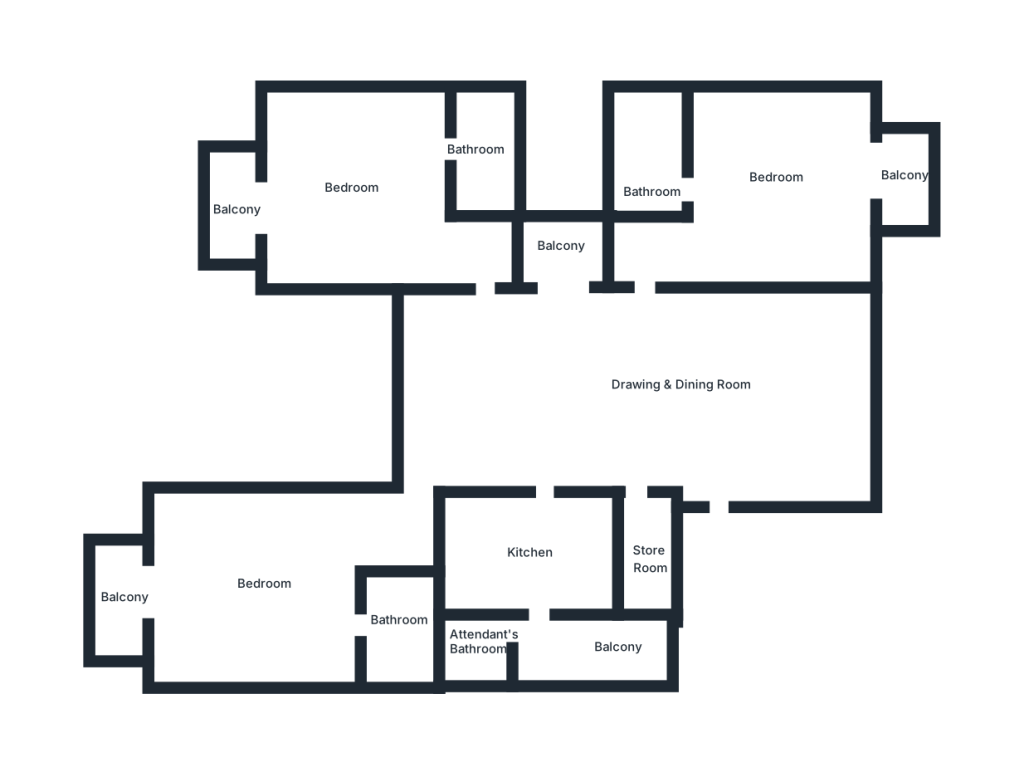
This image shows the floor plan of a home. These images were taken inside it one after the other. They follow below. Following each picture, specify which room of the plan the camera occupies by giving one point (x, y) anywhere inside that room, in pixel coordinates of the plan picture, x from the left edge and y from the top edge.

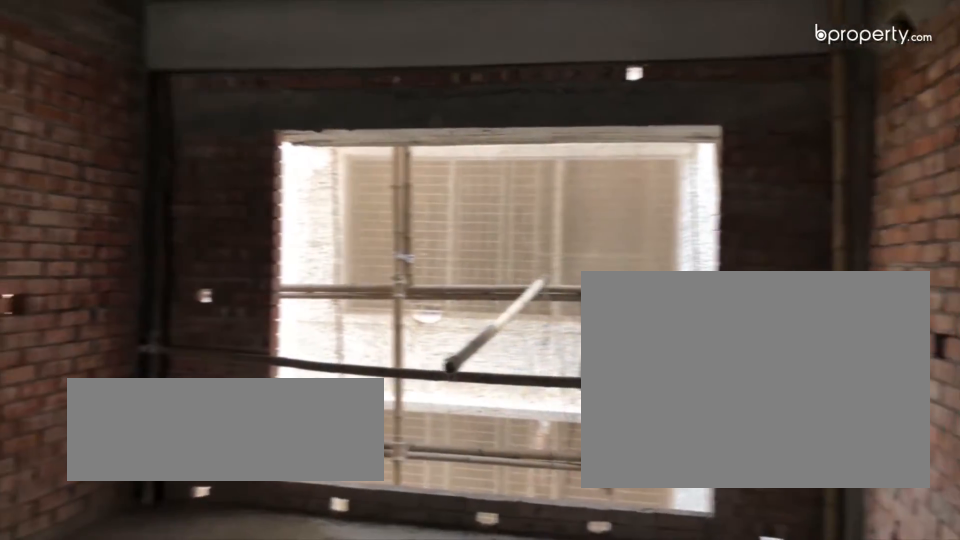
(708, 402)
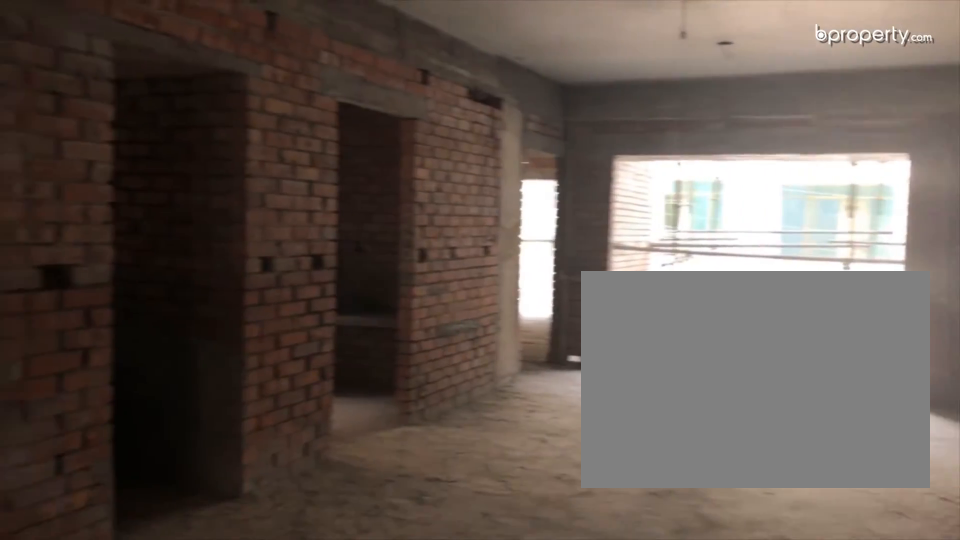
(708, 402)
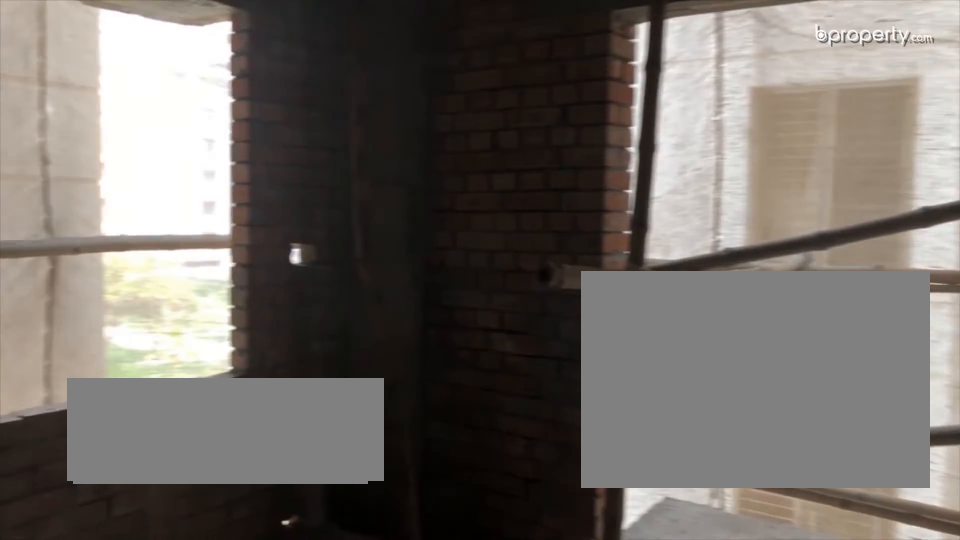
(779, 201)
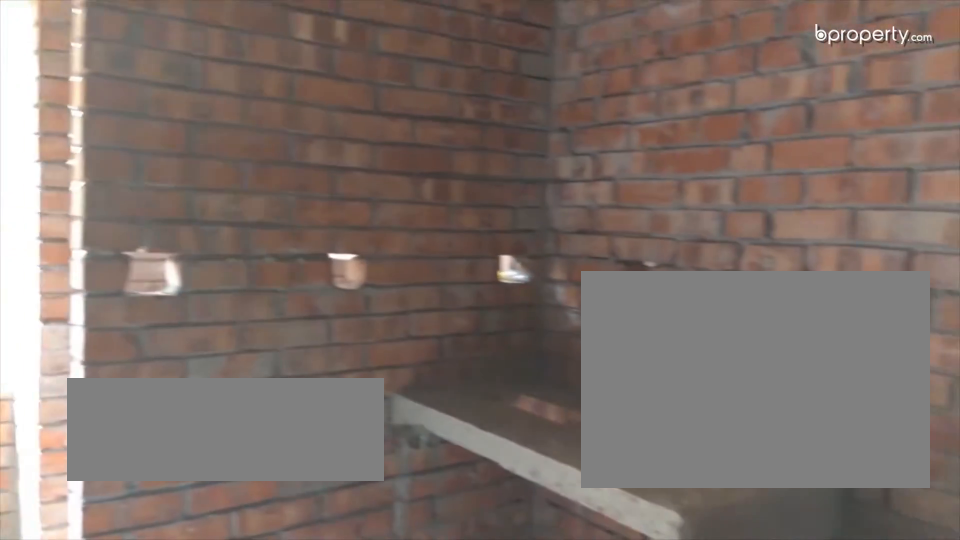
(541, 557)
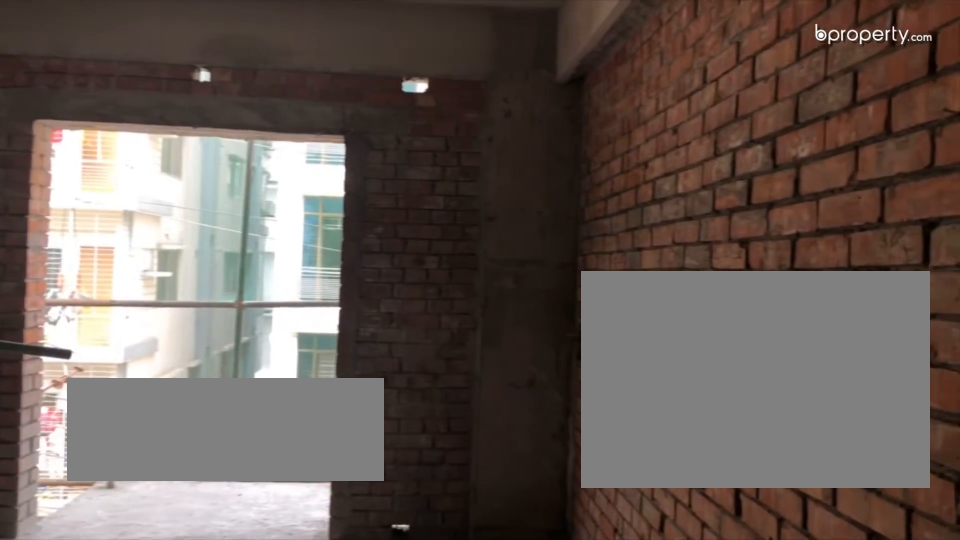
(272, 607)
